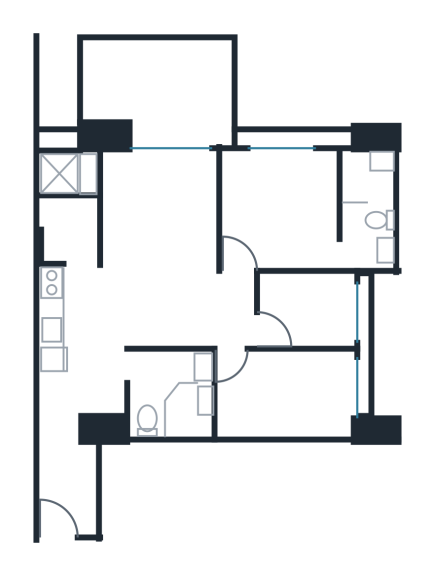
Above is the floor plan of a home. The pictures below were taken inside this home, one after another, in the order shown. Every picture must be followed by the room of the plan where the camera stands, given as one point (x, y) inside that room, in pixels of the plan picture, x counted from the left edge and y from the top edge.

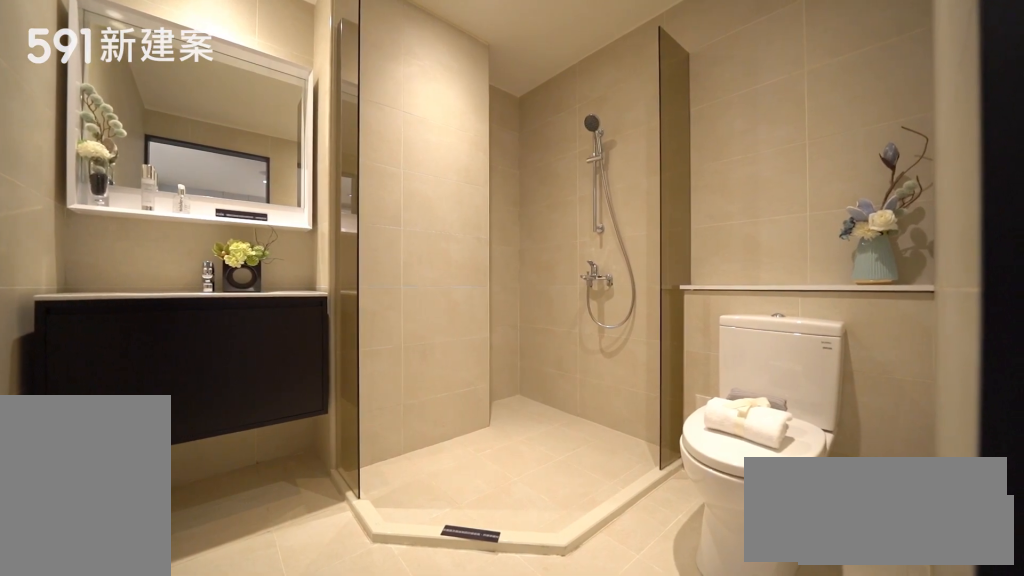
(172, 394)
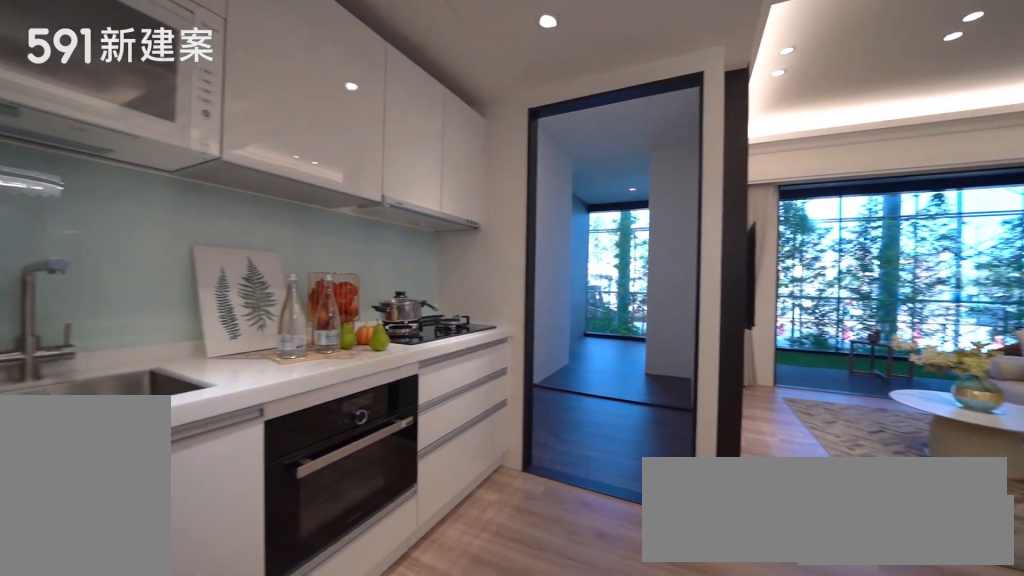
(68, 328)
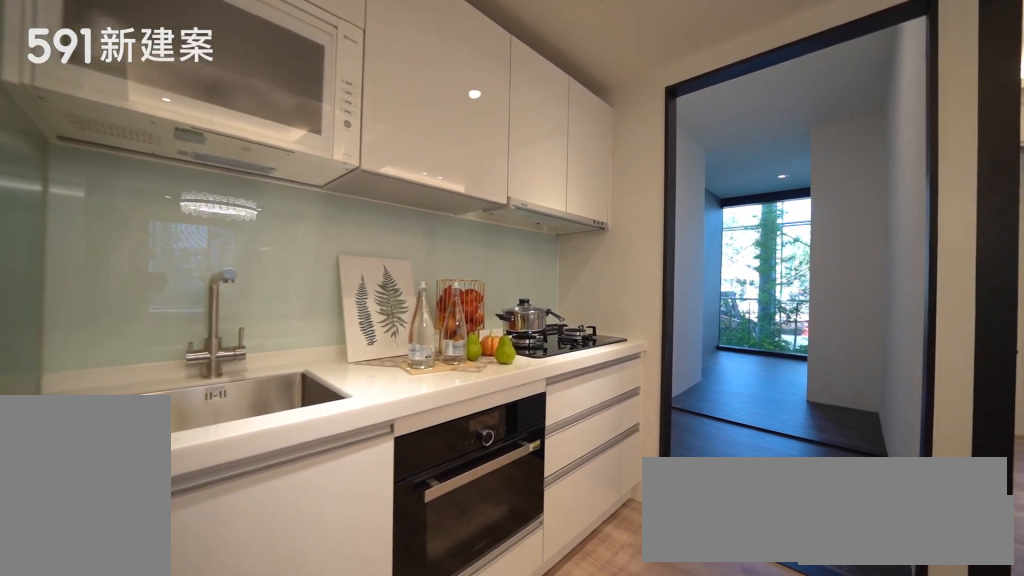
(68, 328)
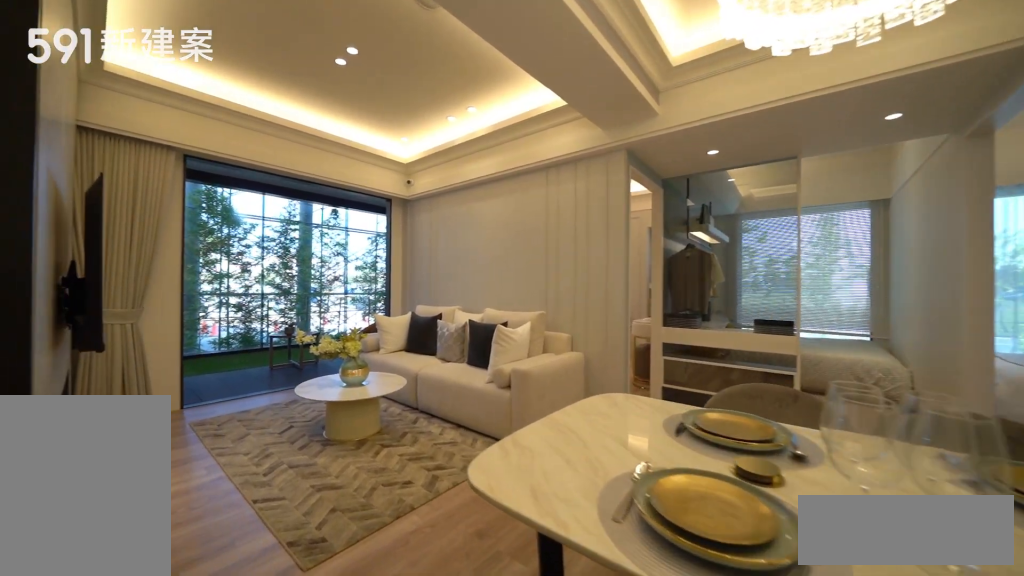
(170, 307)
